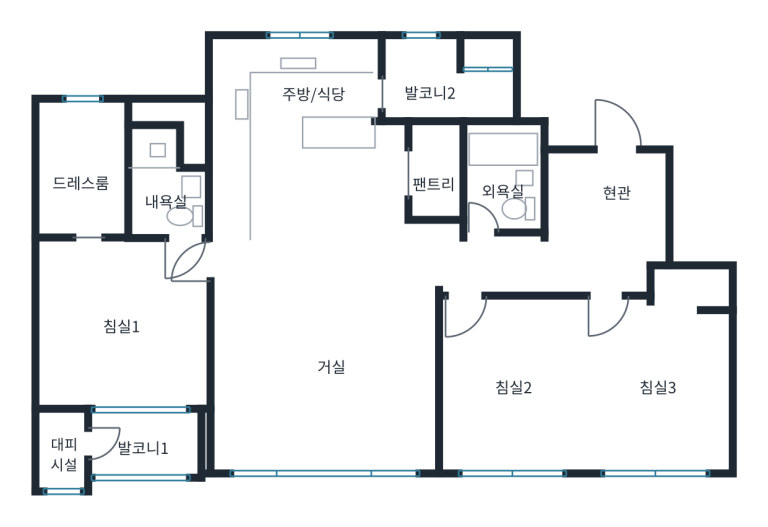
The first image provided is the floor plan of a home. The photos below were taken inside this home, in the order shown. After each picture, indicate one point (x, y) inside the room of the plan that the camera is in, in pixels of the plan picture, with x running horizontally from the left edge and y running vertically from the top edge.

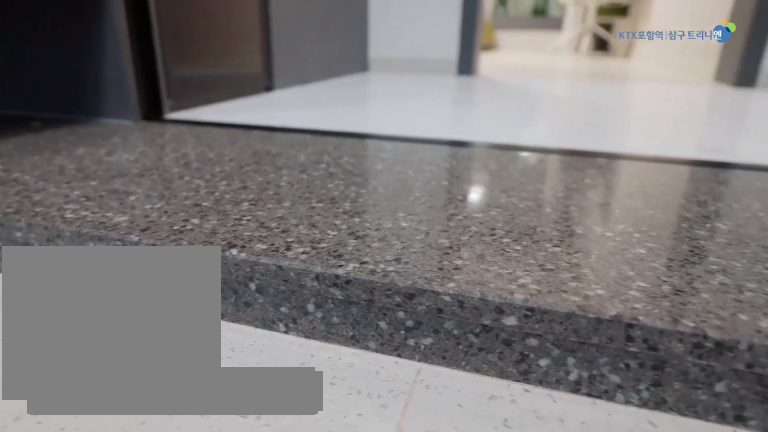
(606, 199)
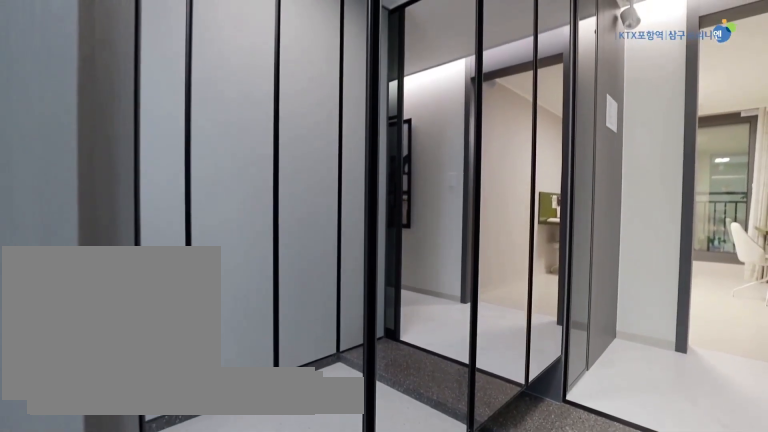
(604, 199)
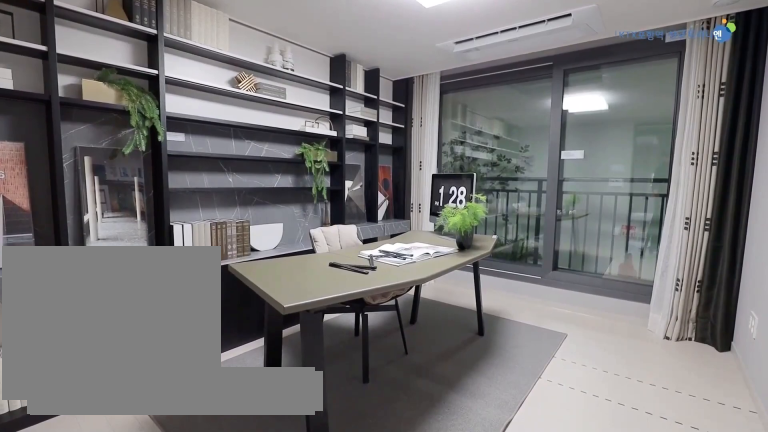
(515, 382)
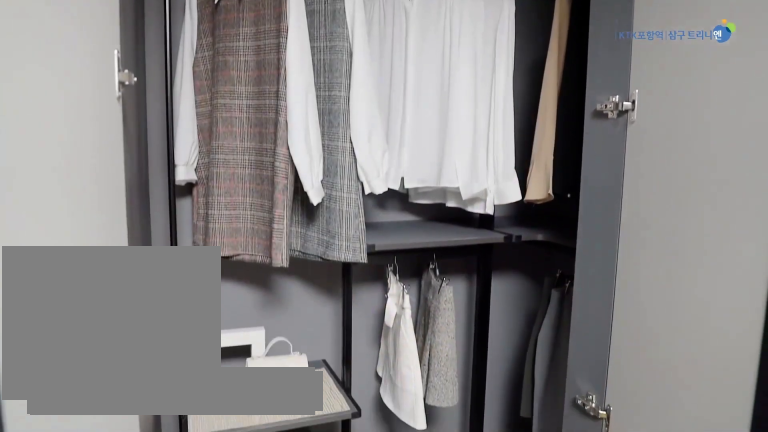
(659, 374)
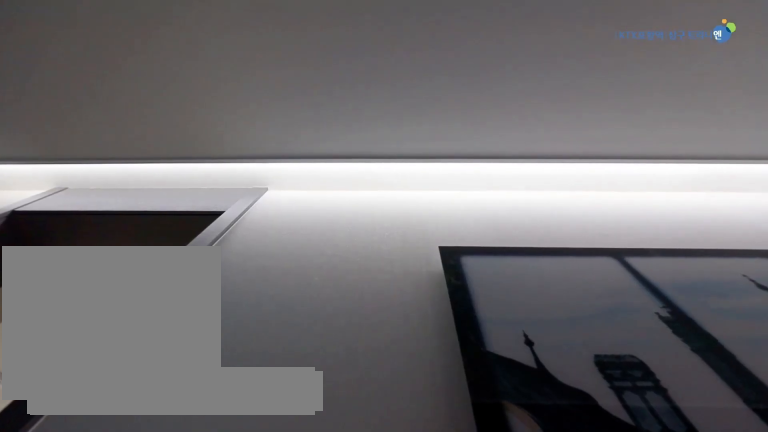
(540, 265)
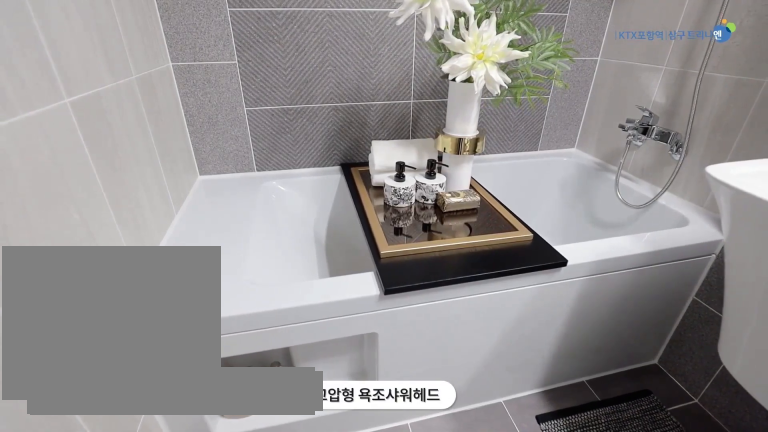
(502, 182)
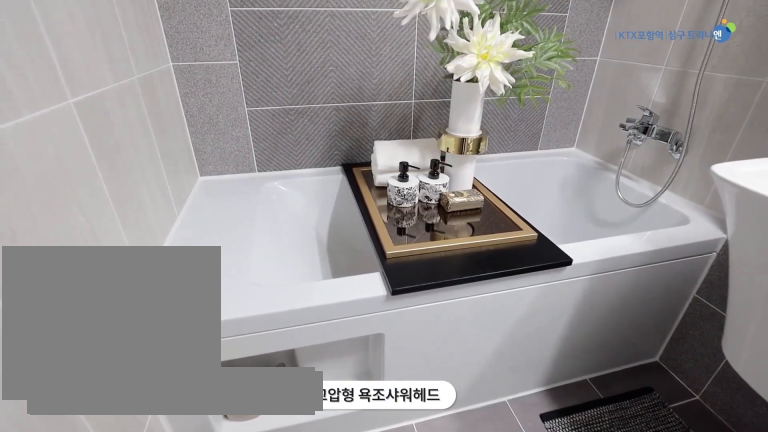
(502, 182)
